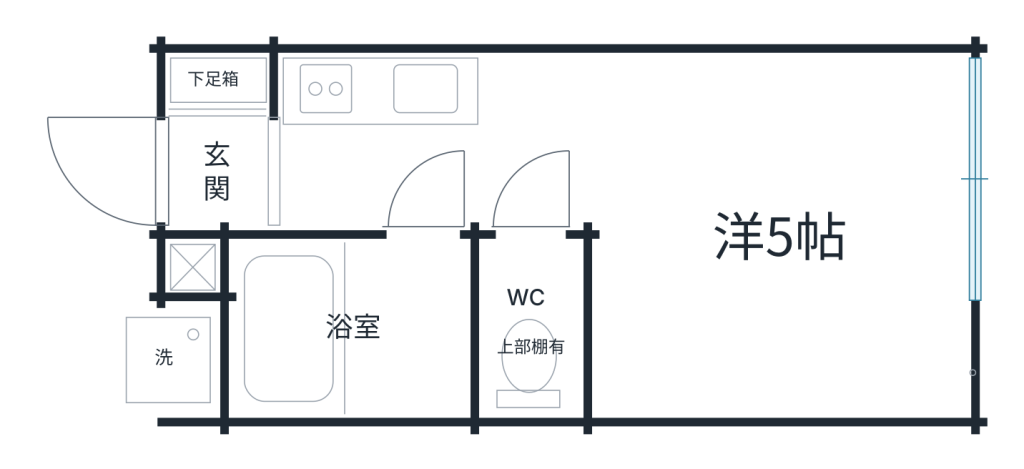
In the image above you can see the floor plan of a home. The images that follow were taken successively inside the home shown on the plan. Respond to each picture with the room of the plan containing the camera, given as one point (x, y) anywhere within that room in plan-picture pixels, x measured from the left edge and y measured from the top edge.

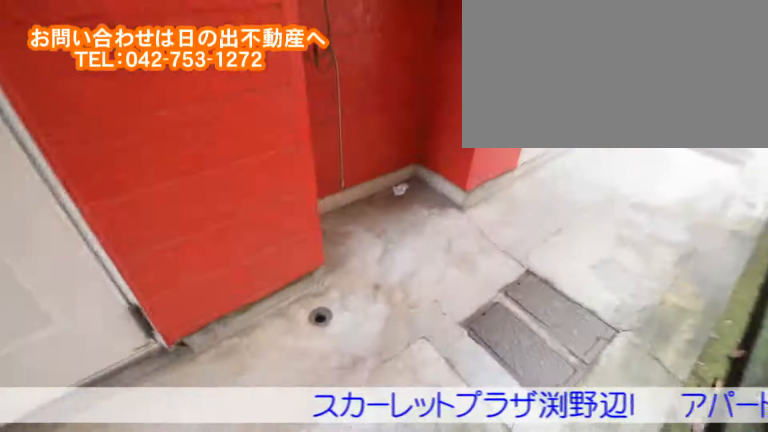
(126, 370)
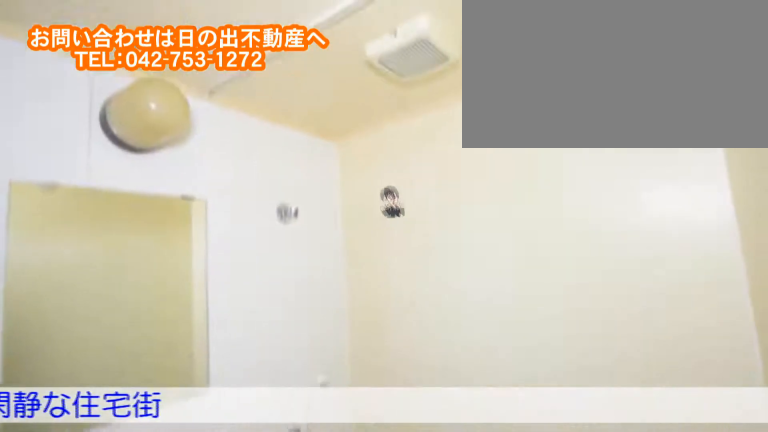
(408, 313)
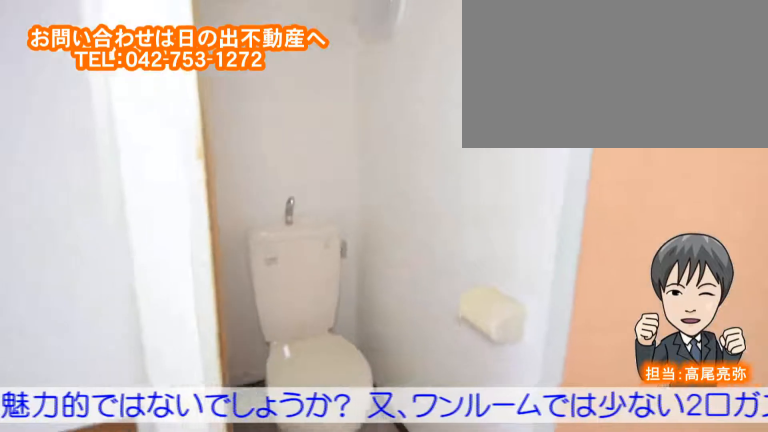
(531, 329)
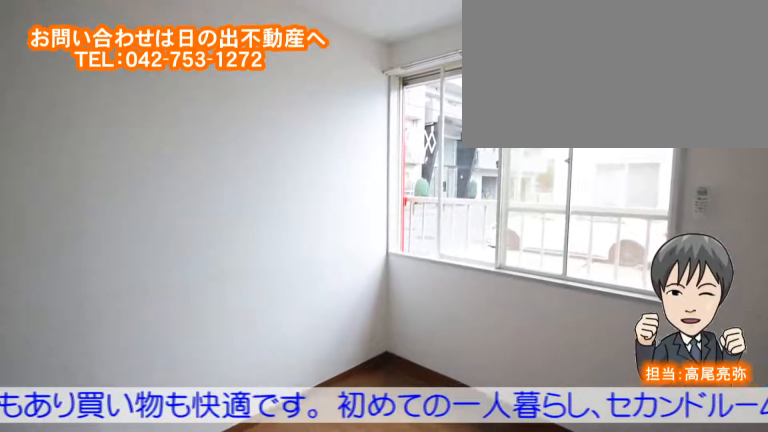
(792, 284)
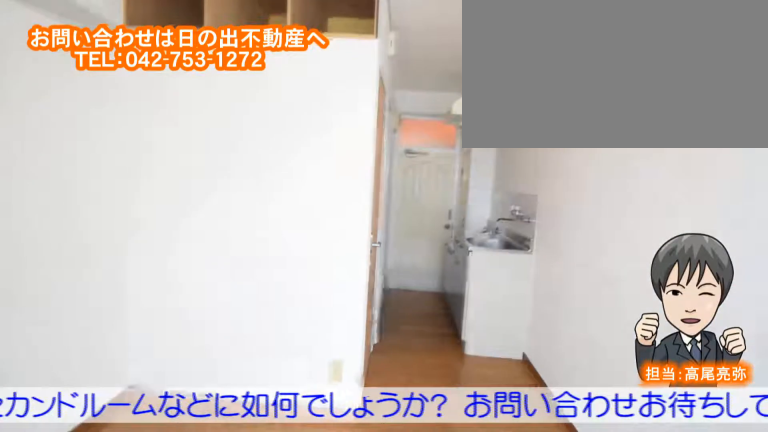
(792, 284)
